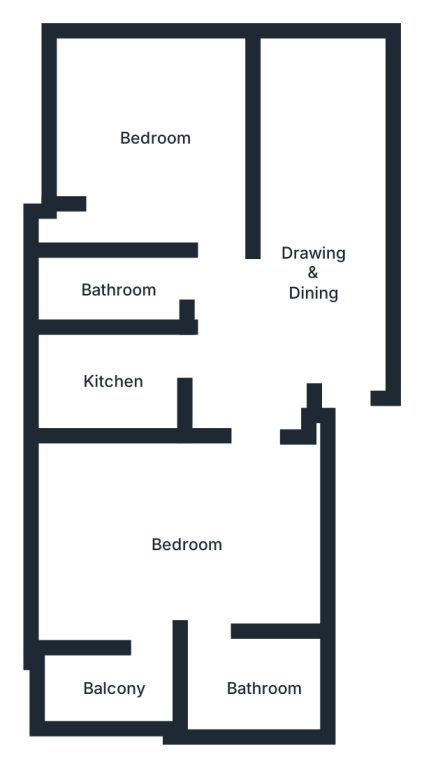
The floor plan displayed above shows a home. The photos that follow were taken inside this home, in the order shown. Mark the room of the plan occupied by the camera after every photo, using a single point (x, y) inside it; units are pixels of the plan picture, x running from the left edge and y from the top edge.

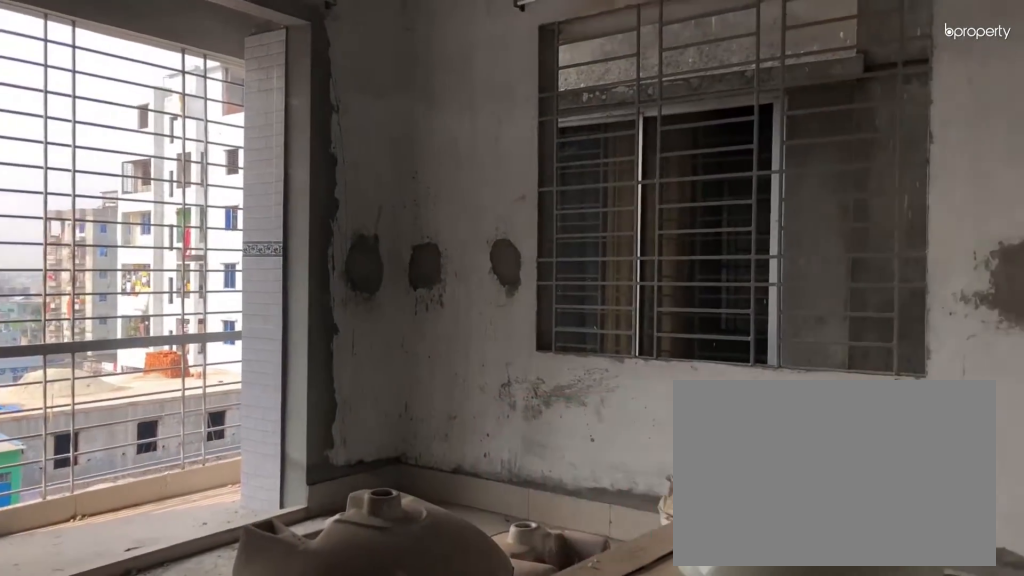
(195, 538)
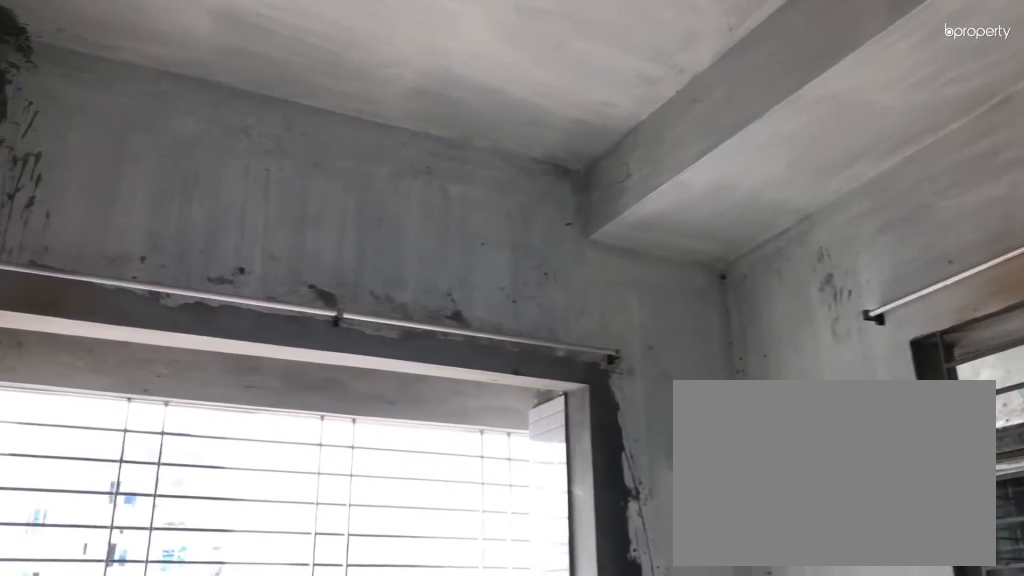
(195, 538)
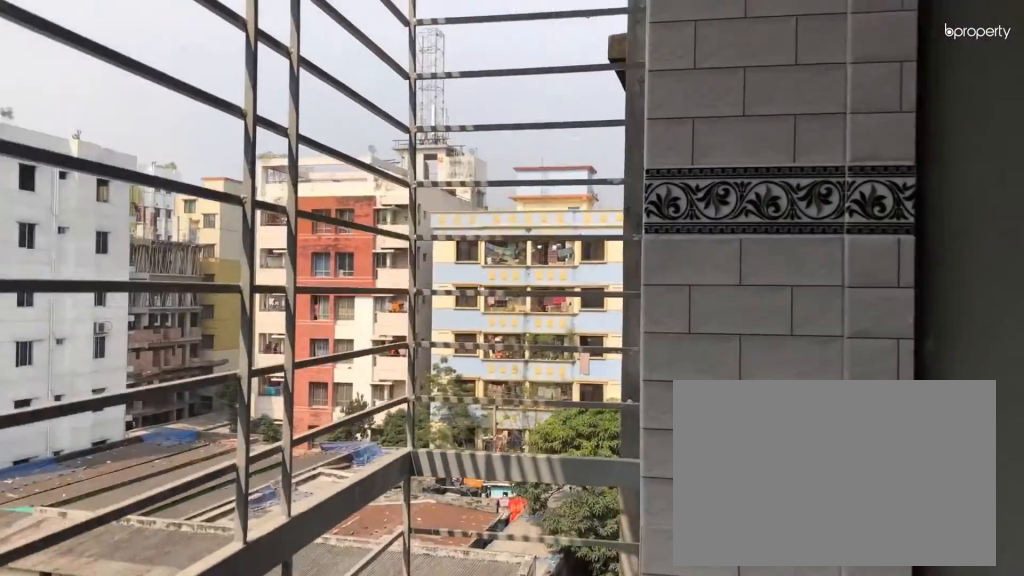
(112, 682)
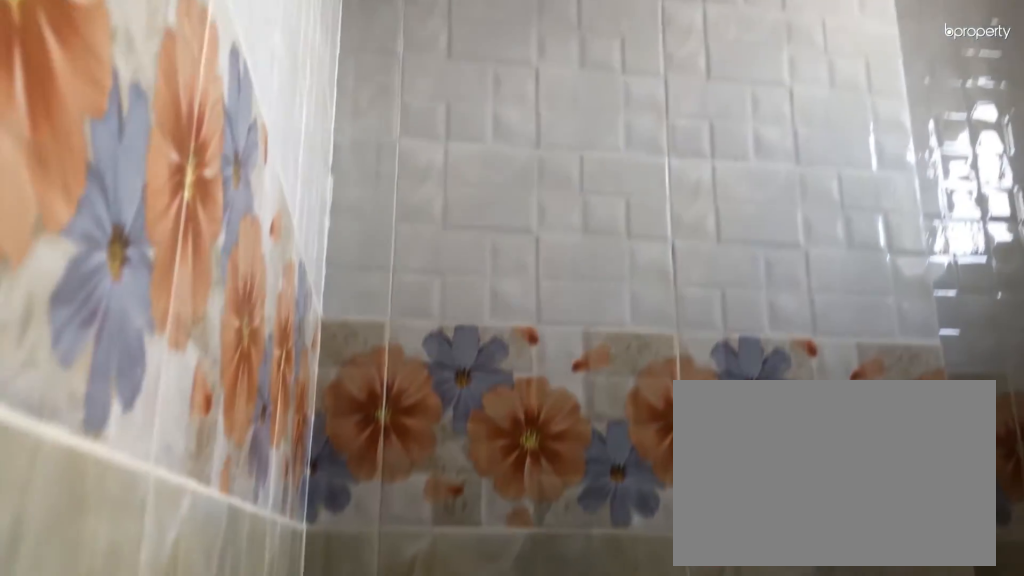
(266, 683)
